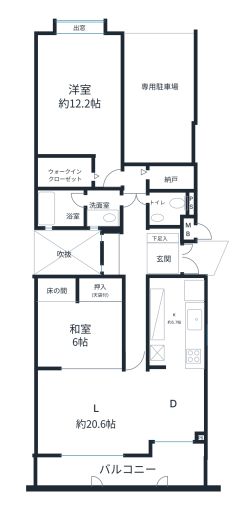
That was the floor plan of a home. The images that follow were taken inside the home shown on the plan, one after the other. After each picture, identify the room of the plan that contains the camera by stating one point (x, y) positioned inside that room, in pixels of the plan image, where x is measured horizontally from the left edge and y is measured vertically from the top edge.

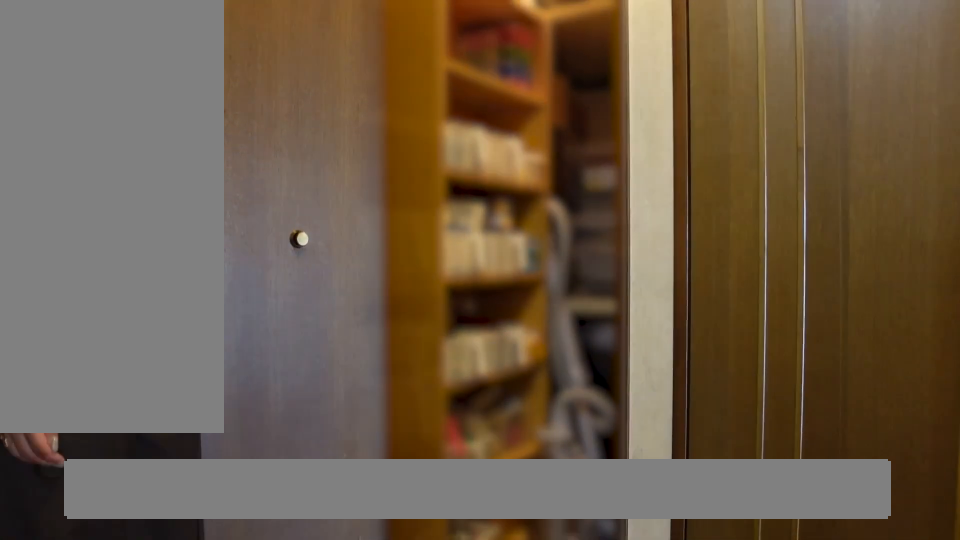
(170, 178)
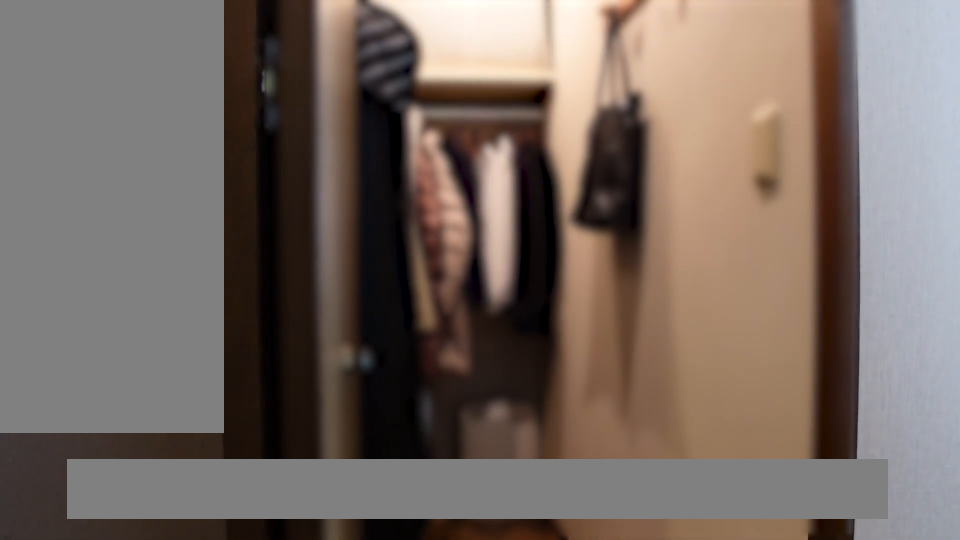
(64, 173)
